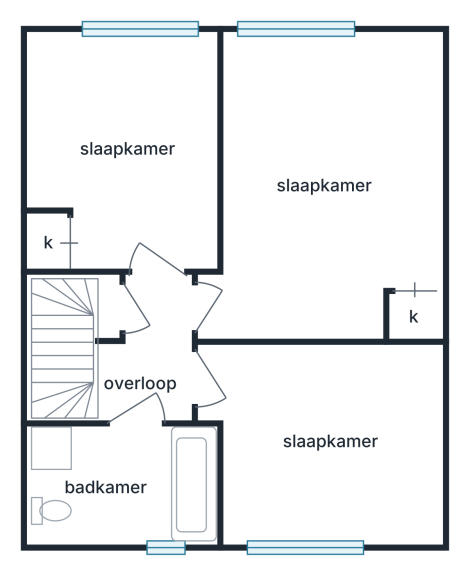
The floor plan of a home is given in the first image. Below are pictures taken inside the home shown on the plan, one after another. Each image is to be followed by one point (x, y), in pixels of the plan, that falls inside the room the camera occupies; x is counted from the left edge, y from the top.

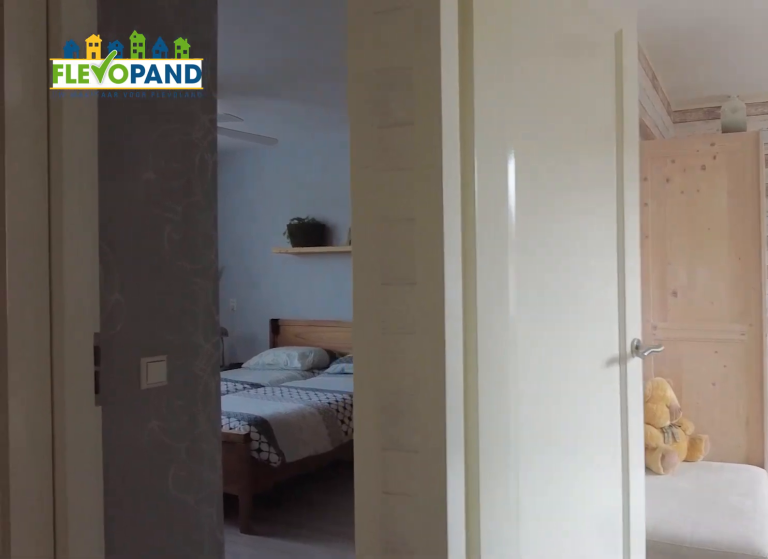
(150, 358)
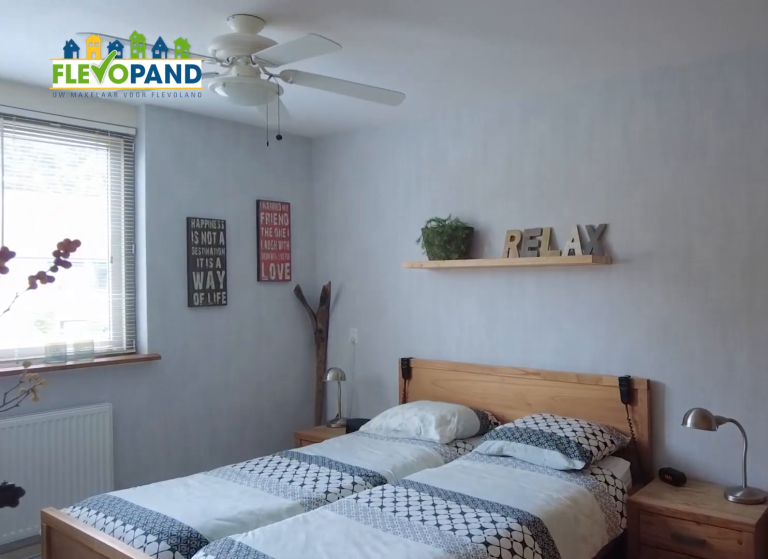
(312, 330)
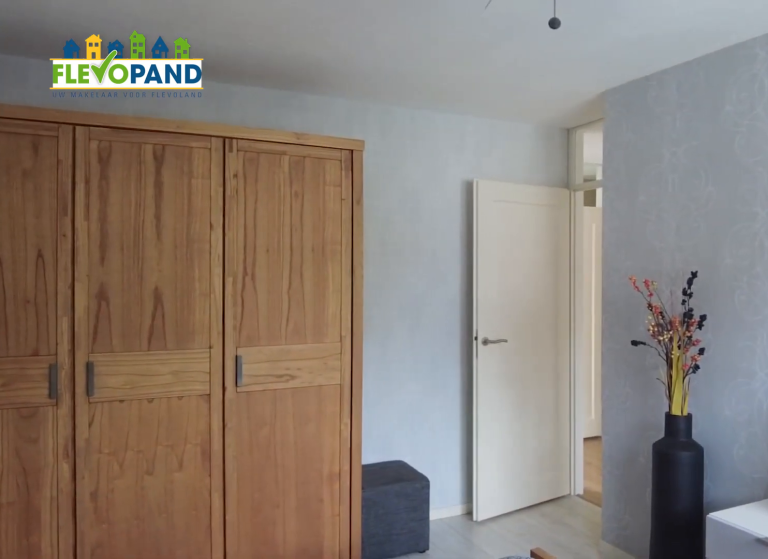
(312, 330)
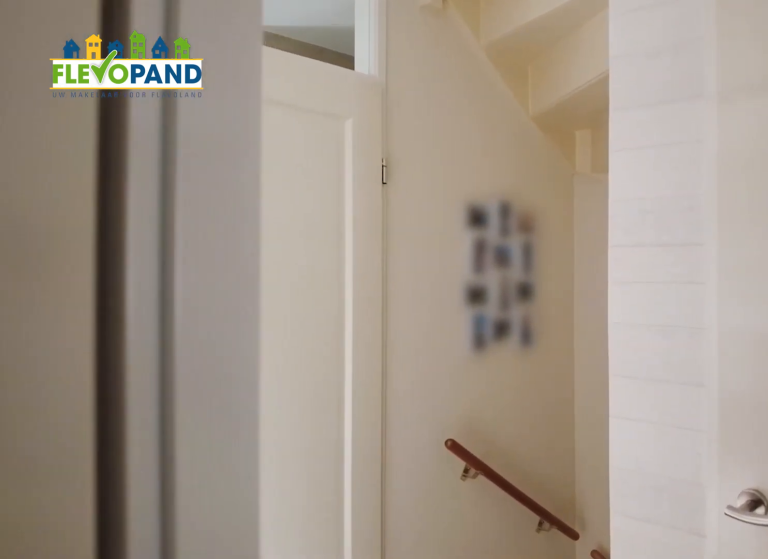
(151, 355)
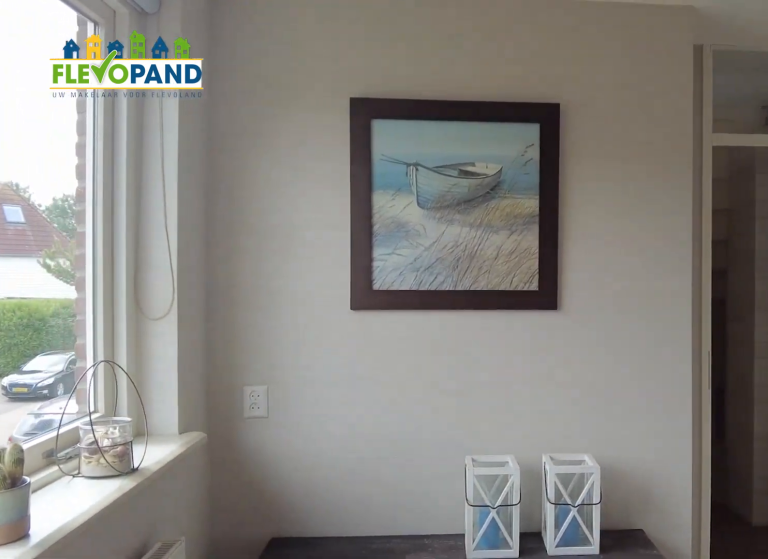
(326, 440)
